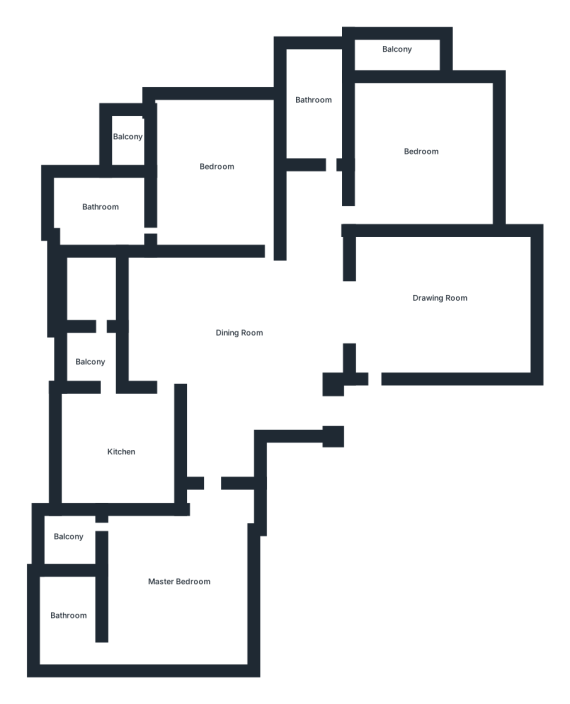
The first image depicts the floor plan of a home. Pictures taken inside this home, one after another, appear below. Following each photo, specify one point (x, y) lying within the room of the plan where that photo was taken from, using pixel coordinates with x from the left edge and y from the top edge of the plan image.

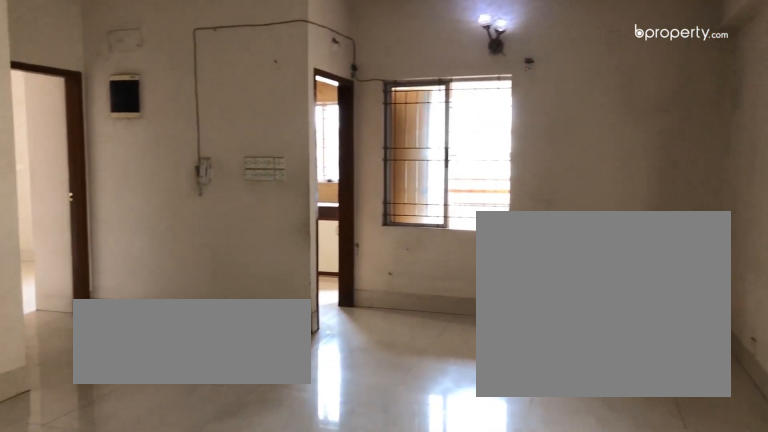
(245, 333)
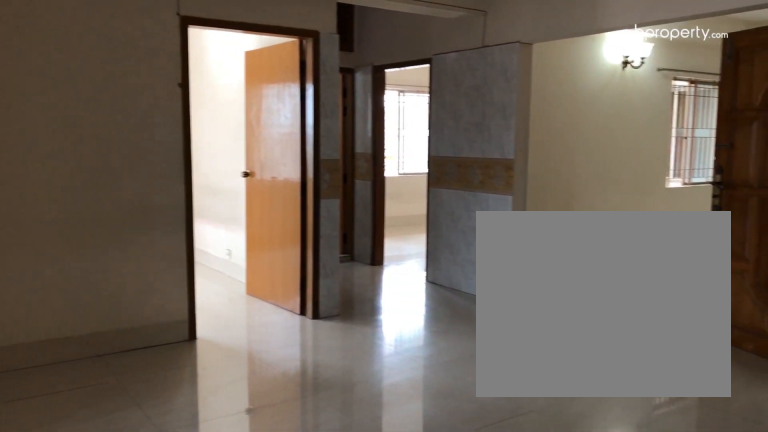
(245, 333)
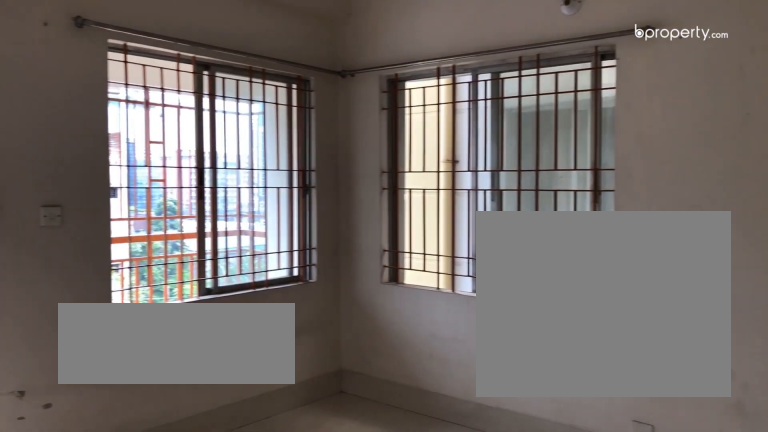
(420, 156)
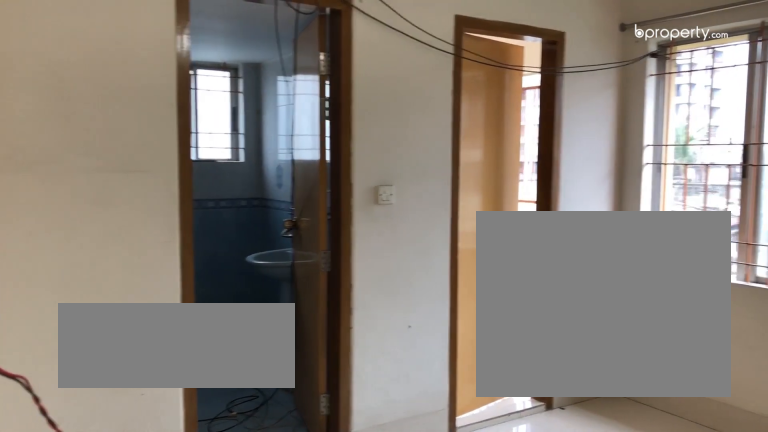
(218, 177)
